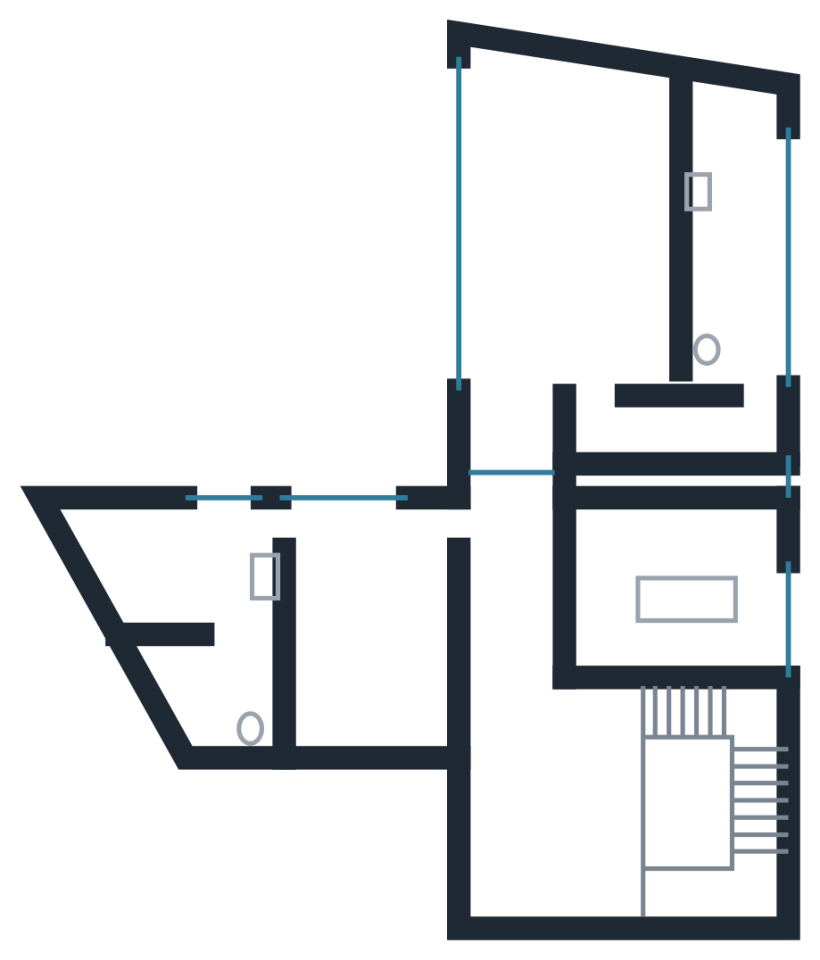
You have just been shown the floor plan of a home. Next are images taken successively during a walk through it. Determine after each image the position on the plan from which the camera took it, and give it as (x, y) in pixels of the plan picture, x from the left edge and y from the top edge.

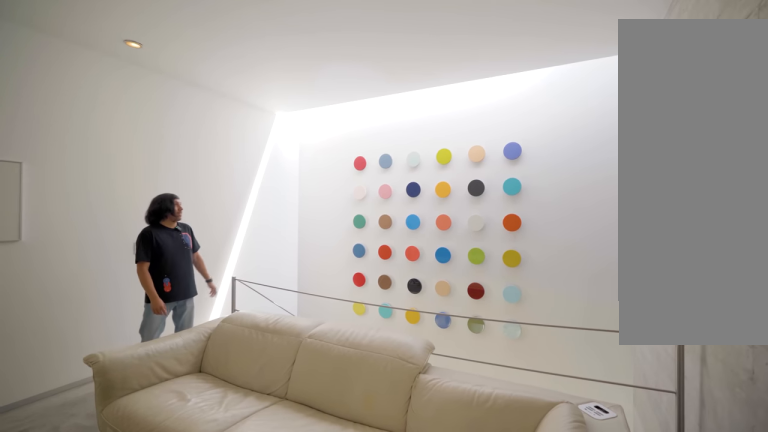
(534, 810)
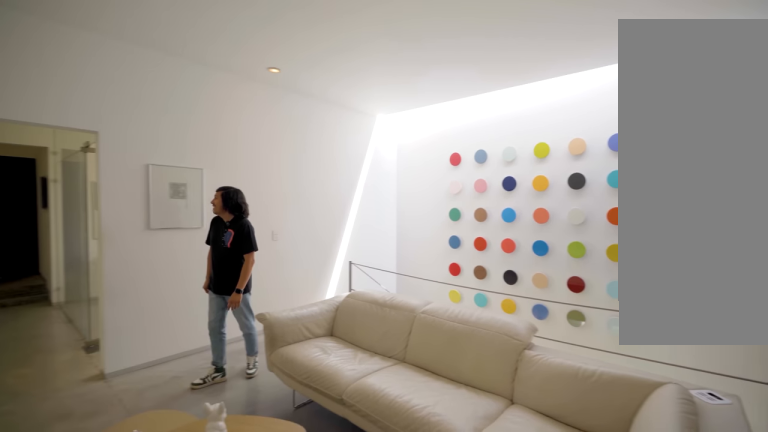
(534, 810)
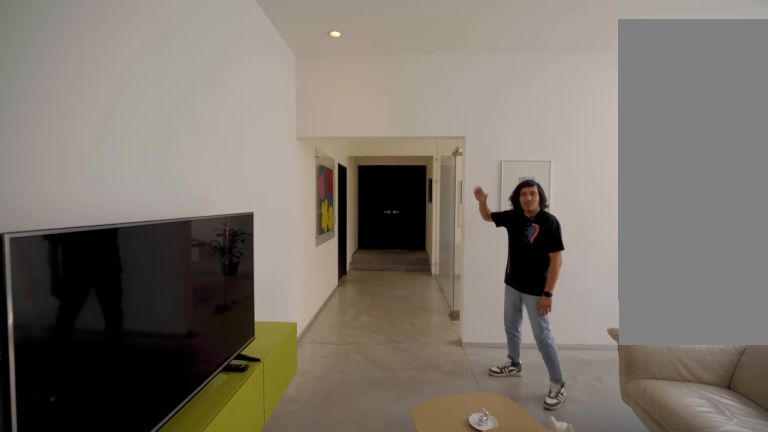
(534, 810)
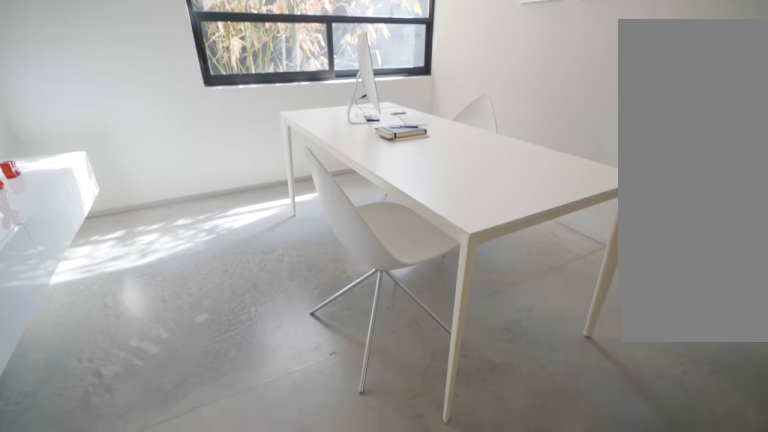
(602, 591)
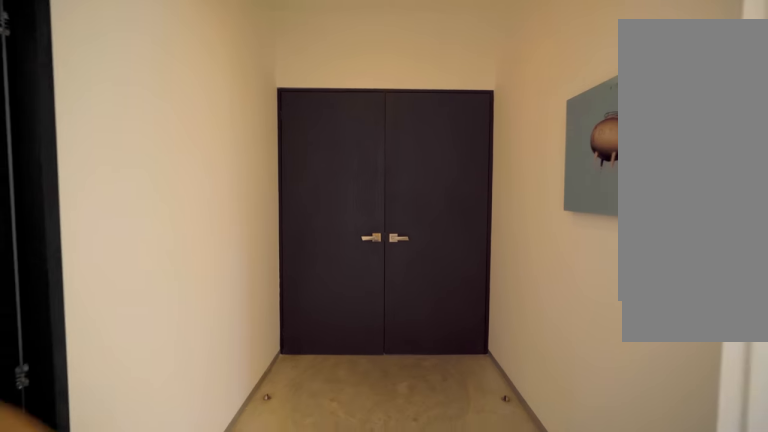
(494, 527)
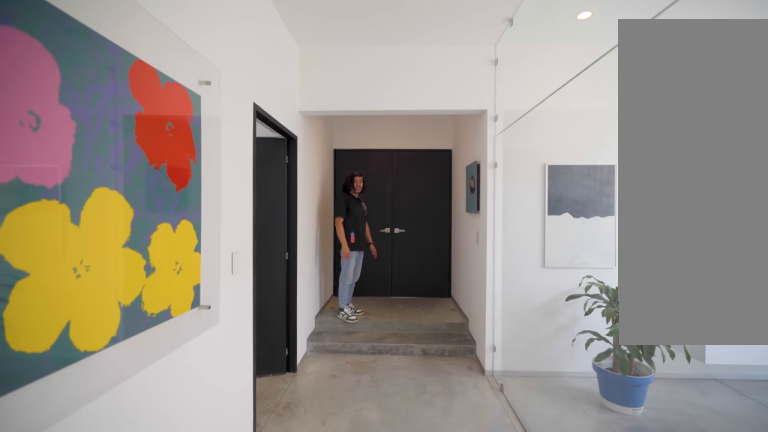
(522, 527)
